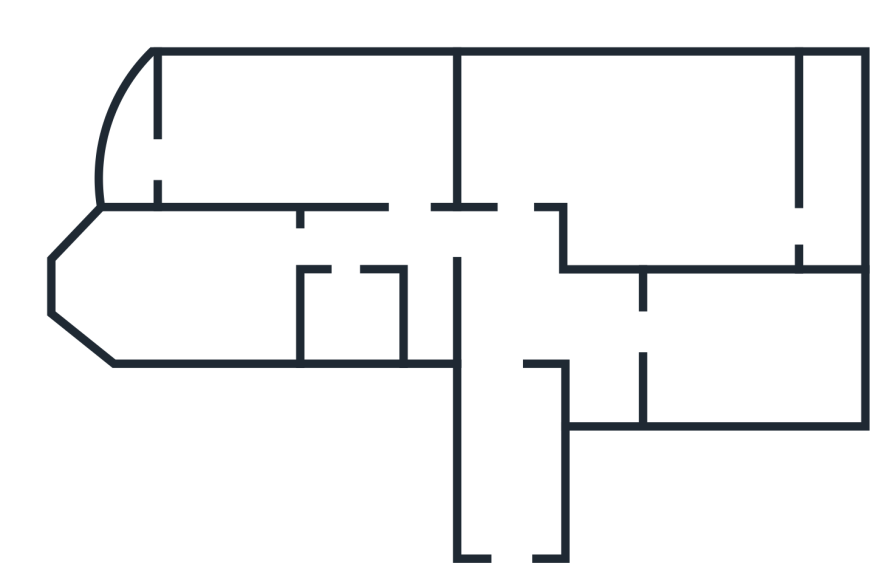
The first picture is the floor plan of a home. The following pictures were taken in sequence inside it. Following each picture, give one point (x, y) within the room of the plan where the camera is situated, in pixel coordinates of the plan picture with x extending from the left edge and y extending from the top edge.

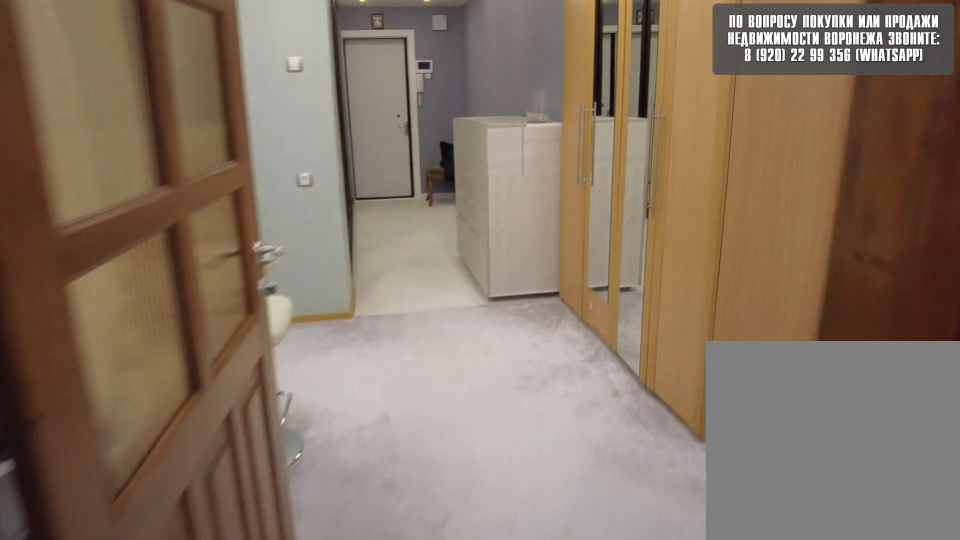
(512, 185)
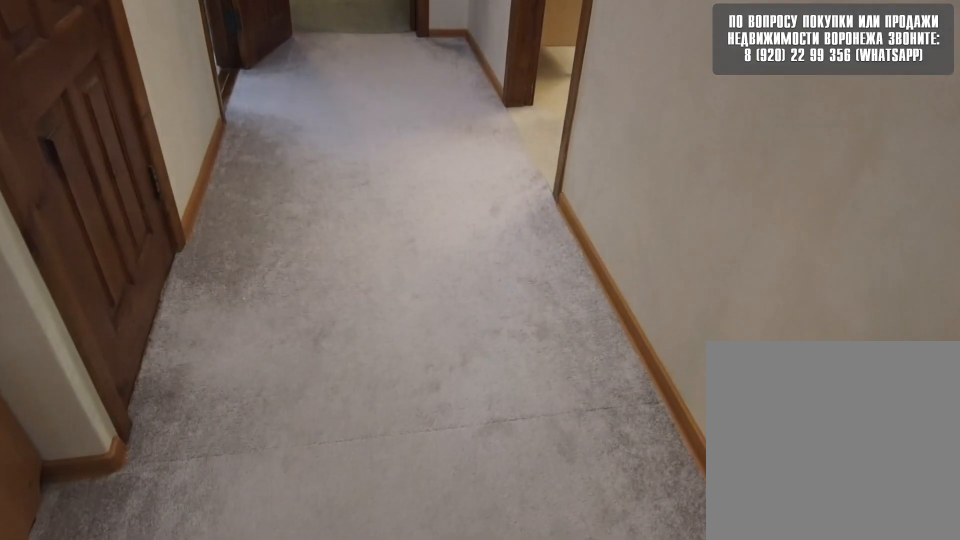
(512, 251)
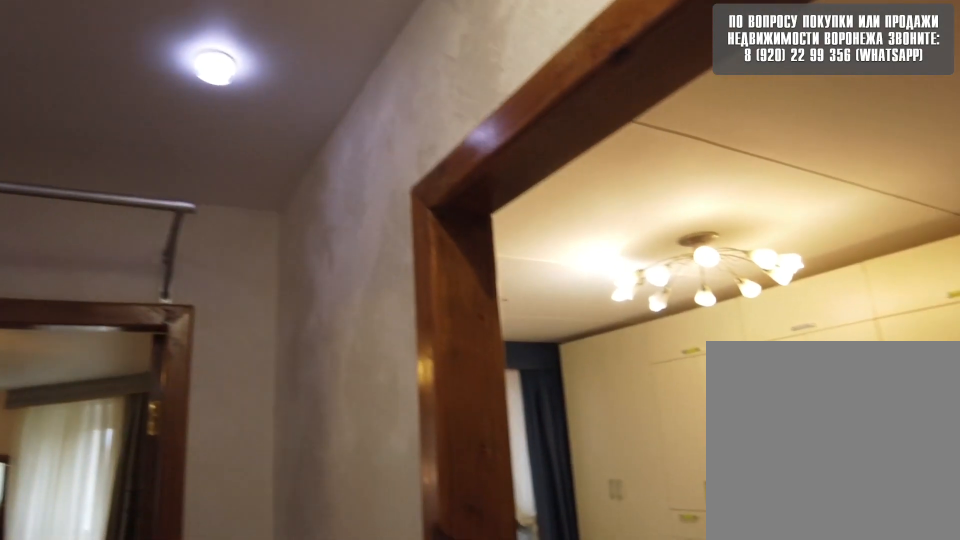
(407, 236)
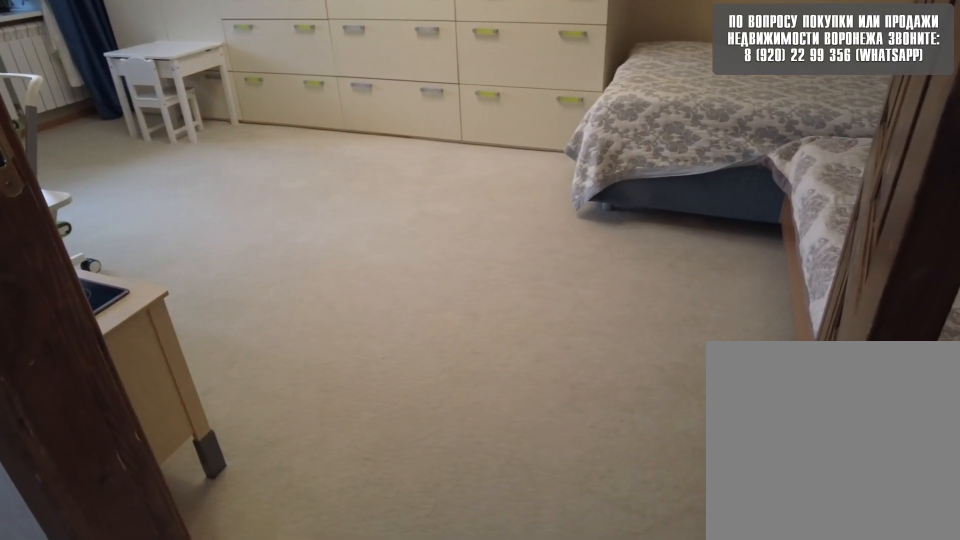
(407, 236)
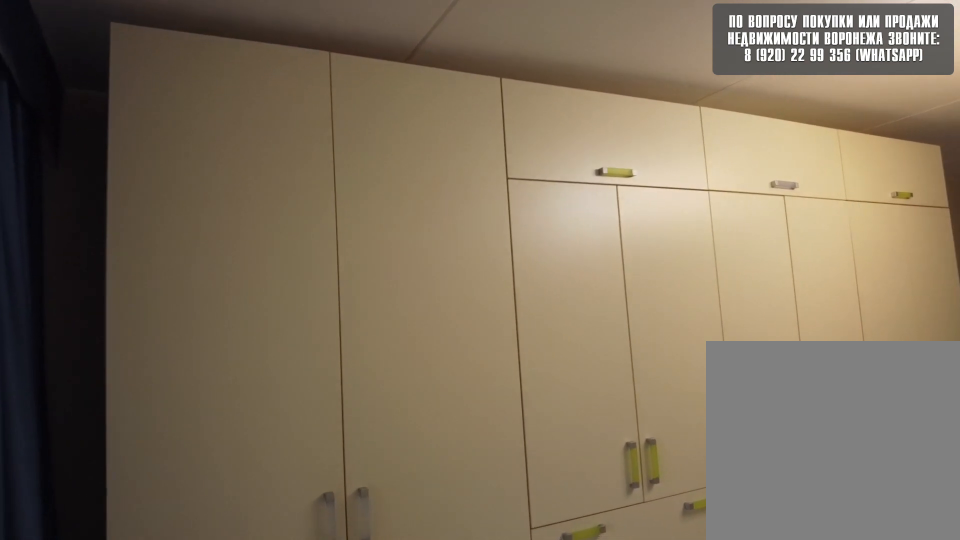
(368, 141)
